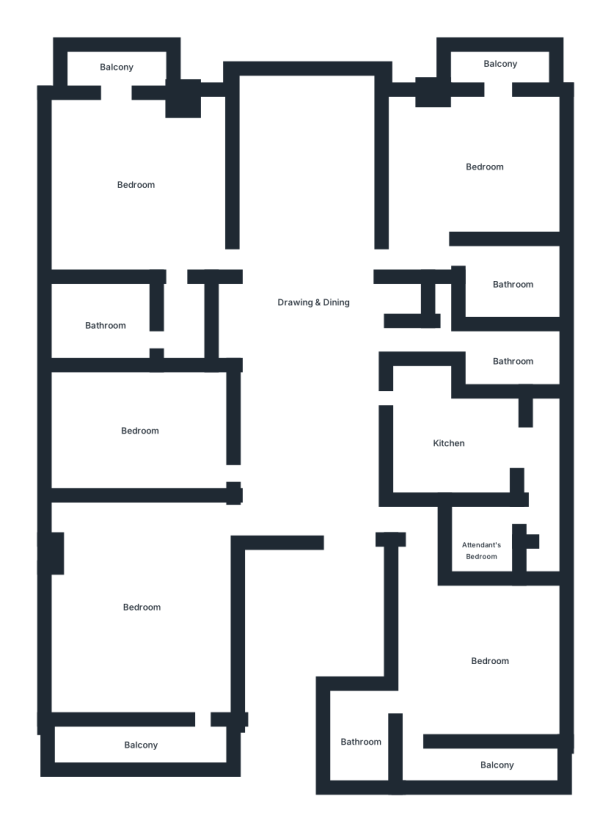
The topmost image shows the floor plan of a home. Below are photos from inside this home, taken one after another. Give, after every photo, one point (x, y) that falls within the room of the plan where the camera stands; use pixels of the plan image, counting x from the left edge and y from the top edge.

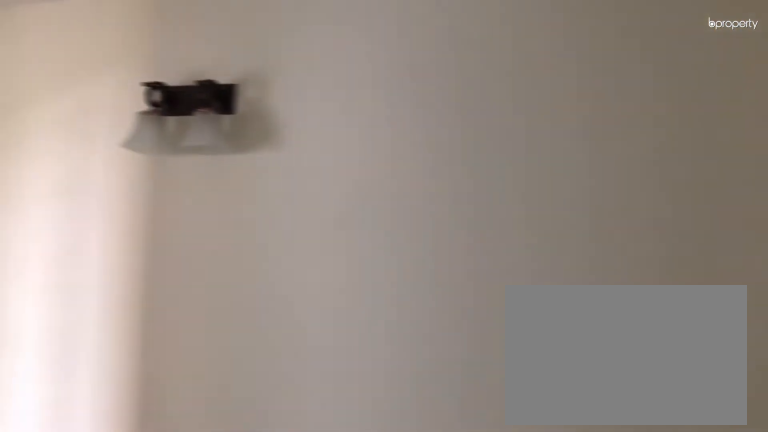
(137, 431)
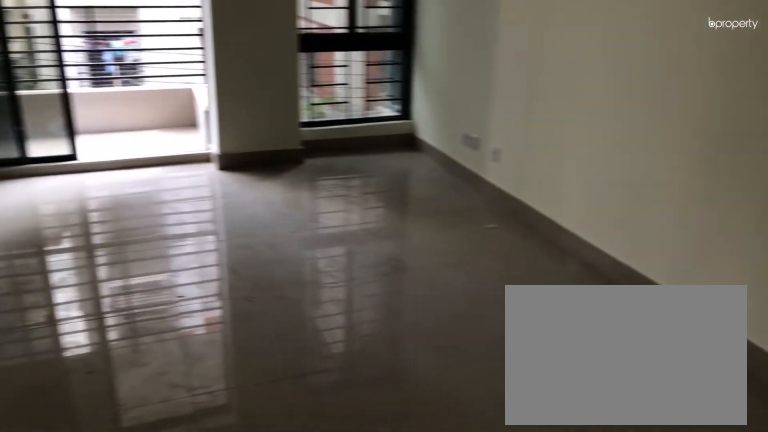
(132, 179)
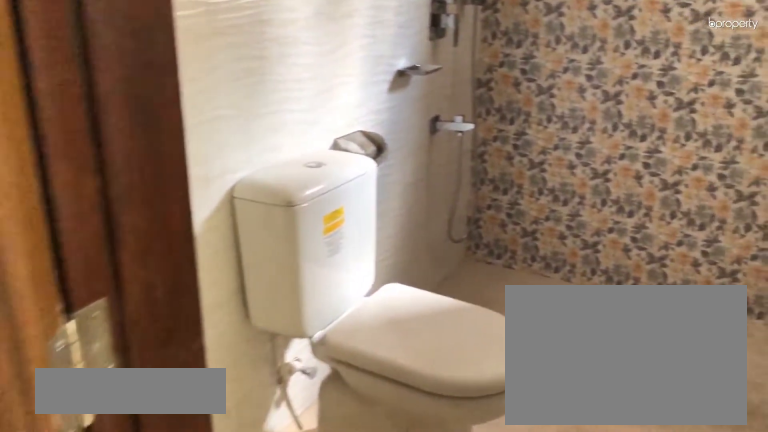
(105, 319)
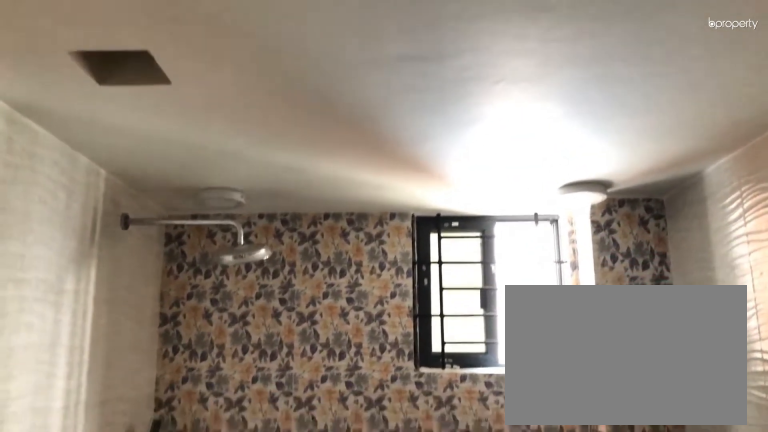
(105, 319)
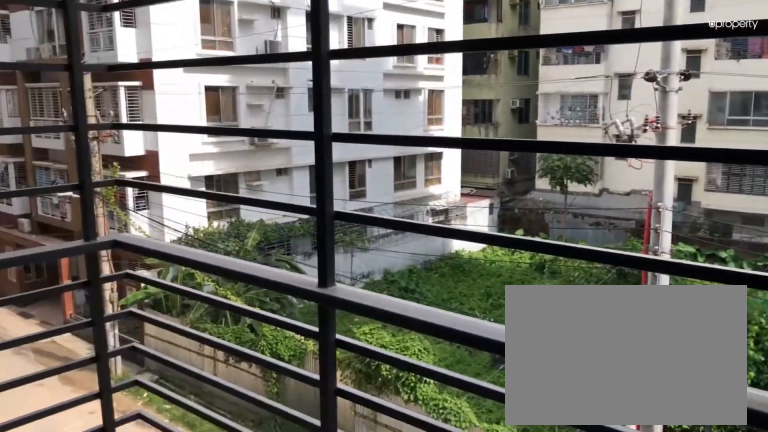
(112, 63)
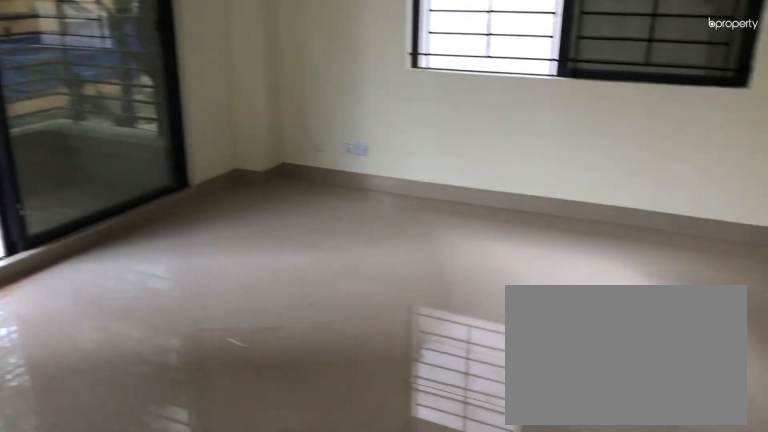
(481, 157)
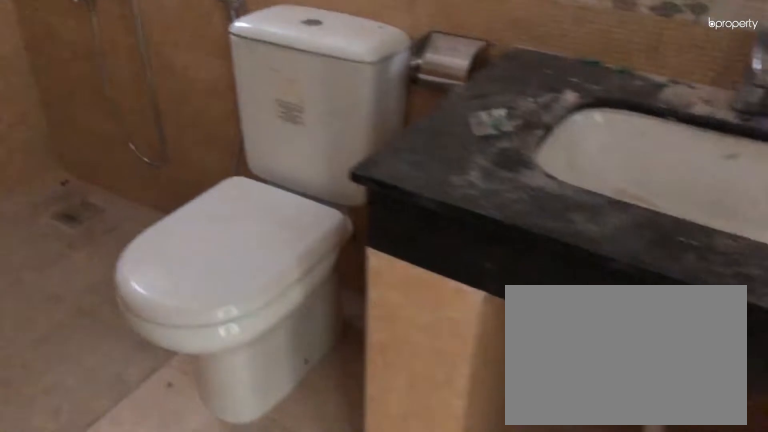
(509, 283)
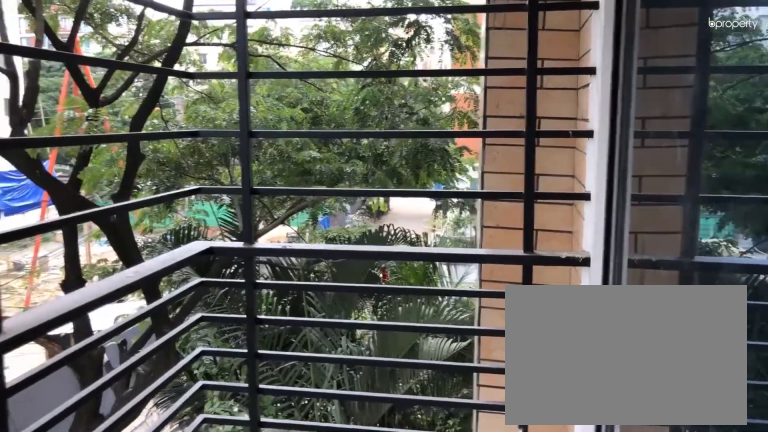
(496, 67)
